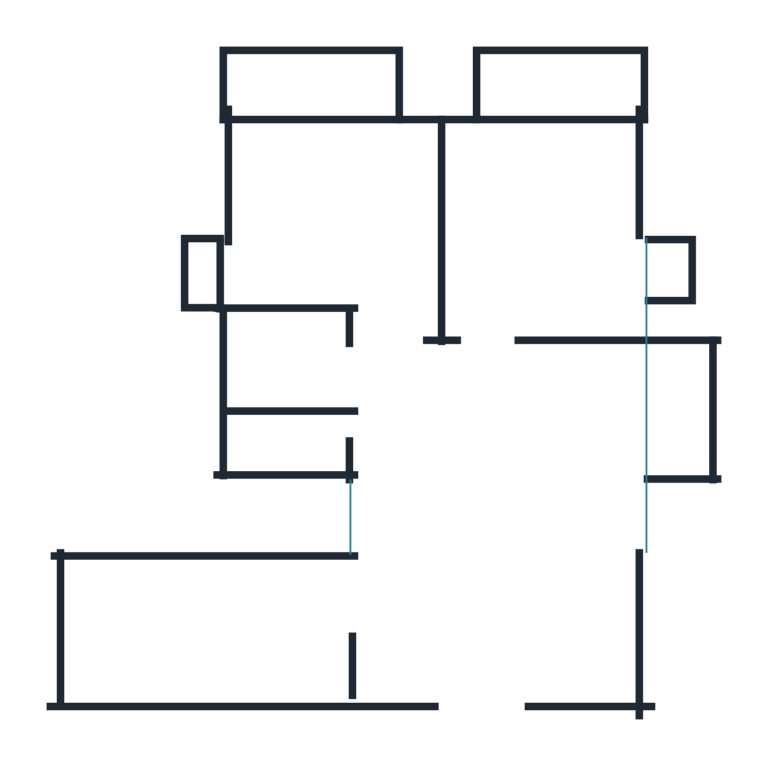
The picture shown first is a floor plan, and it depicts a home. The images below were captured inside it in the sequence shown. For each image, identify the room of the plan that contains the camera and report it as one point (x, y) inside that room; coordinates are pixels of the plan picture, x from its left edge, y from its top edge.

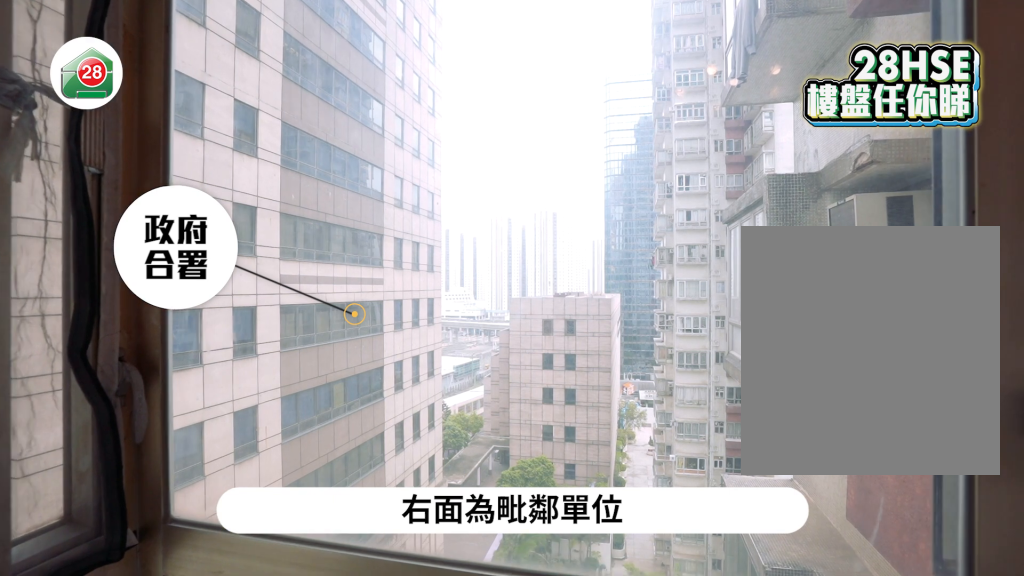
(499, 537)
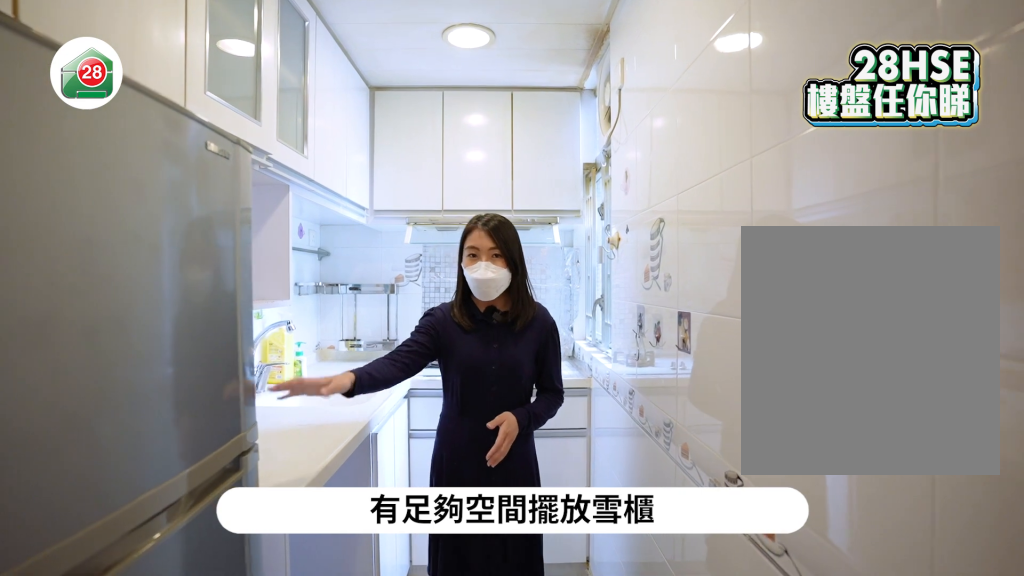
(243, 616)
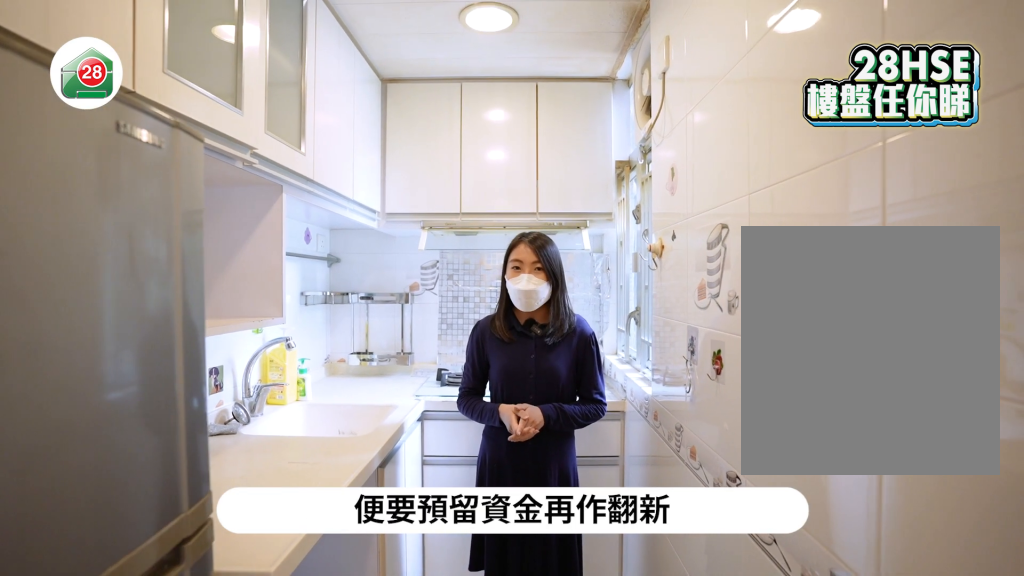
(243, 617)
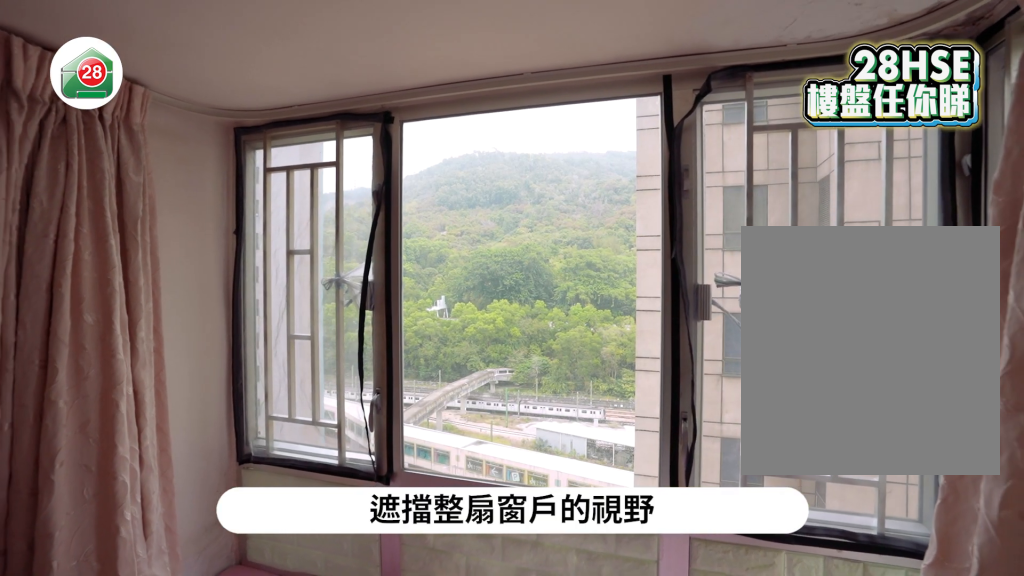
(544, 230)
